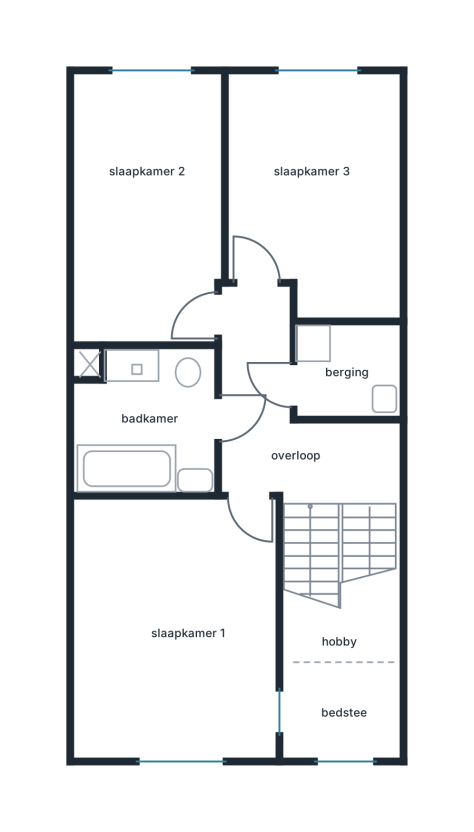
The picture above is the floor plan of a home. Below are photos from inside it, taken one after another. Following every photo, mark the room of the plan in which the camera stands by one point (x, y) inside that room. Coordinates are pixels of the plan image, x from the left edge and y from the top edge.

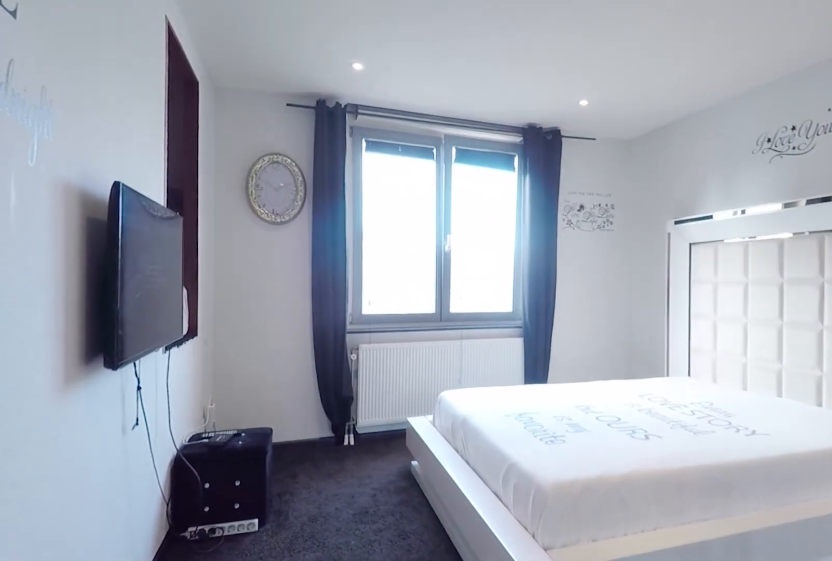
(178, 627)
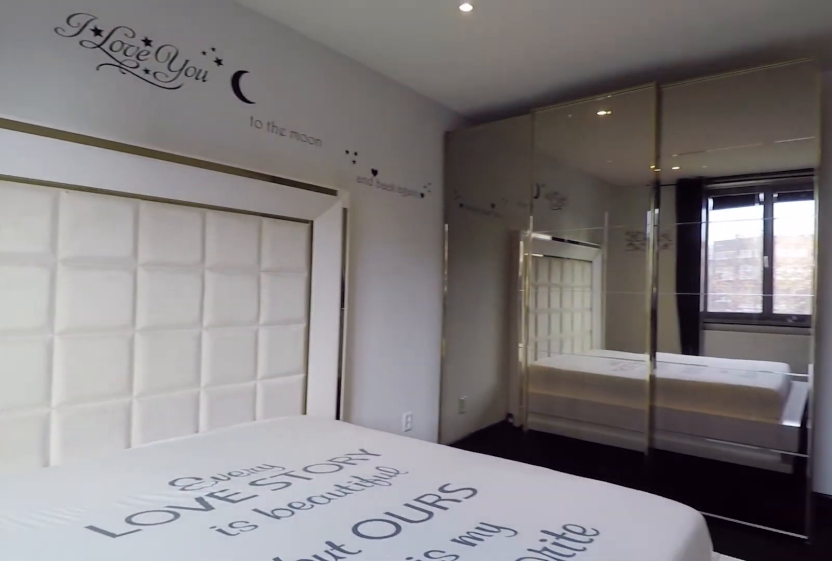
(178, 627)
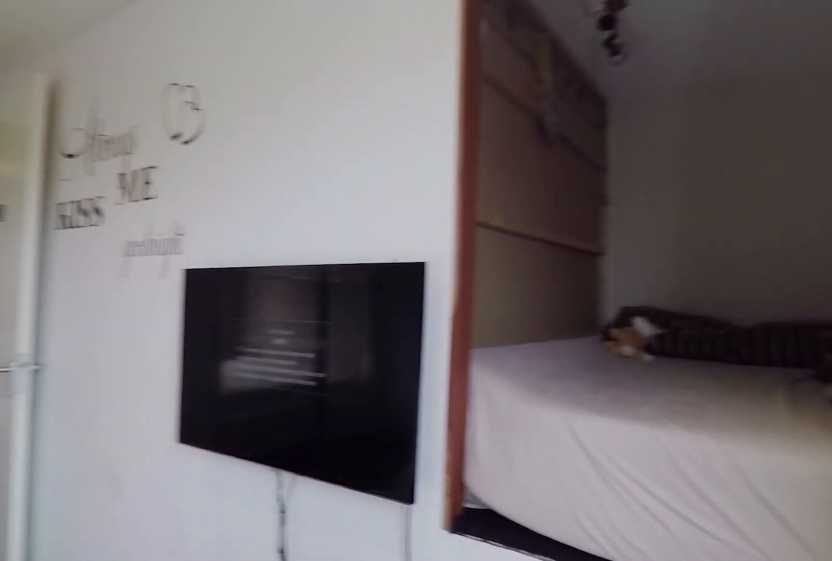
(178, 627)
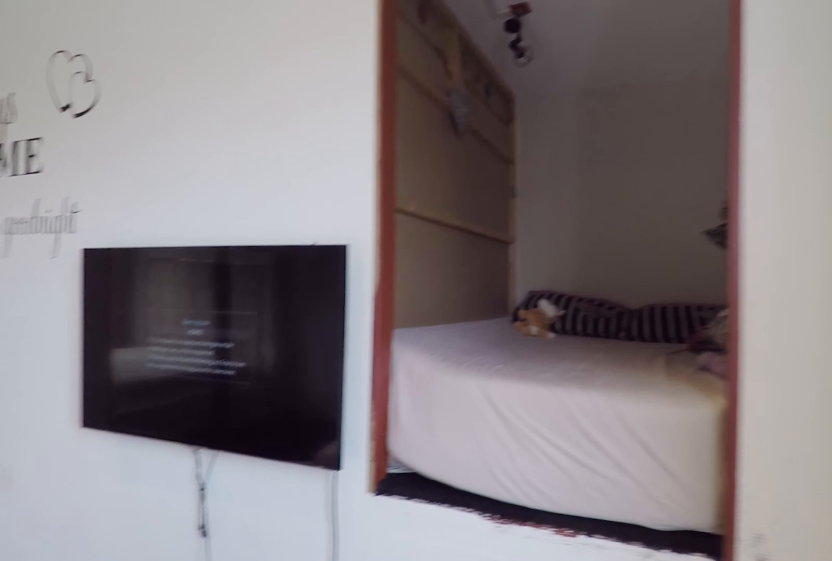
(178, 627)
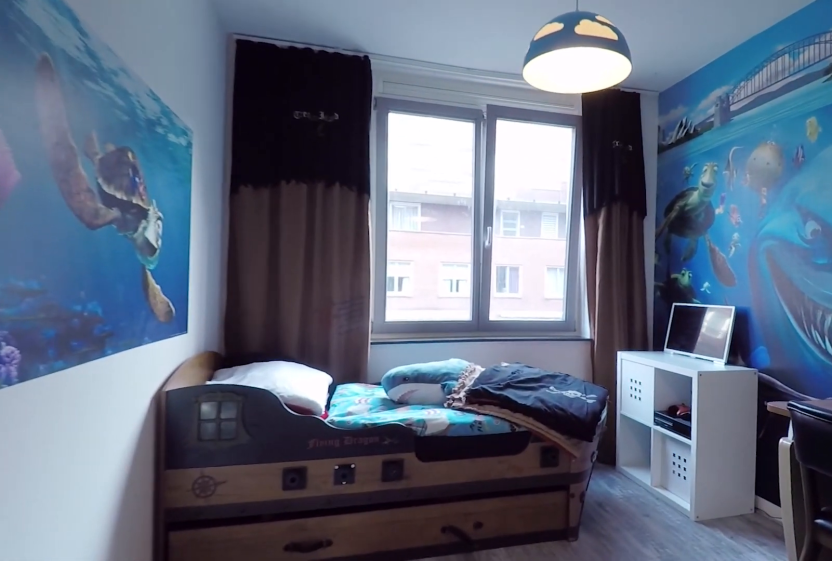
(315, 191)
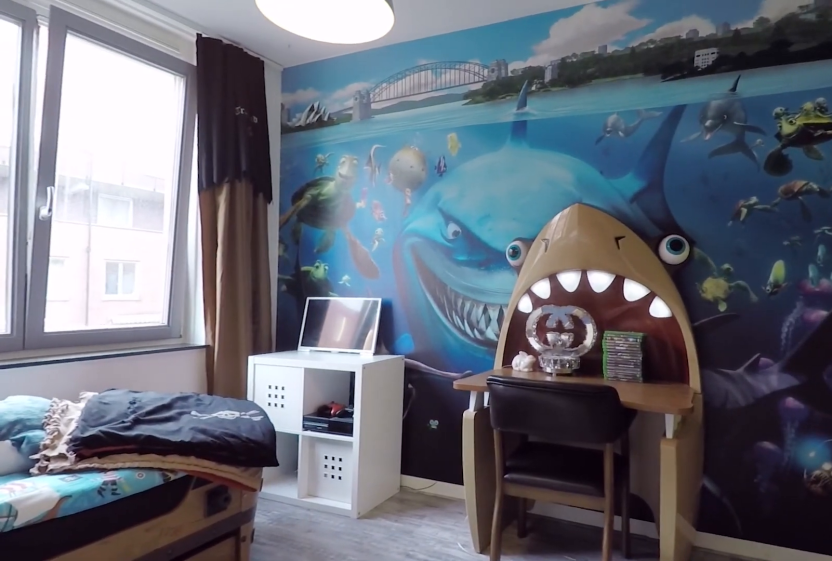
(315, 191)
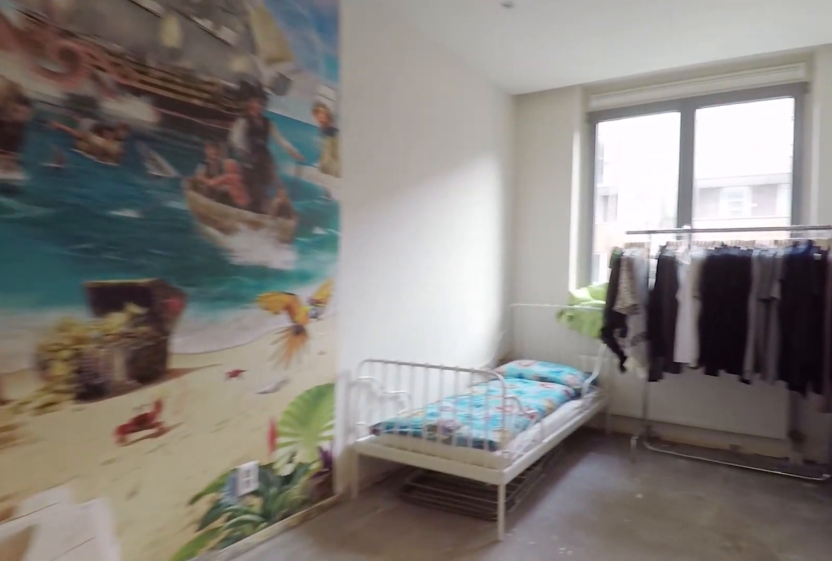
(148, 209)
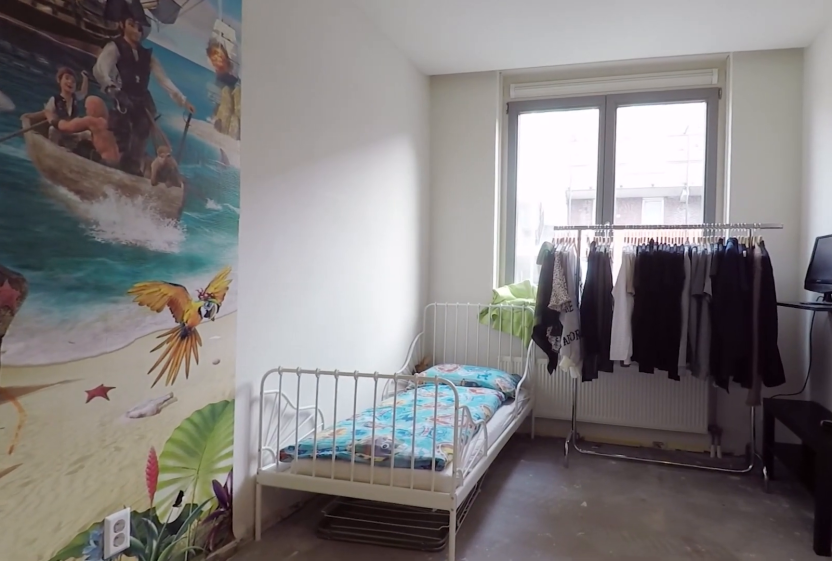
(148, 209)
